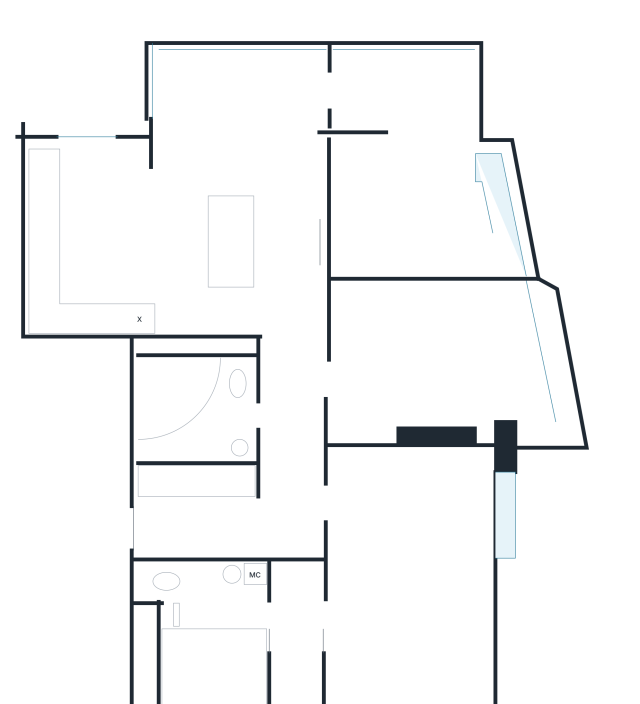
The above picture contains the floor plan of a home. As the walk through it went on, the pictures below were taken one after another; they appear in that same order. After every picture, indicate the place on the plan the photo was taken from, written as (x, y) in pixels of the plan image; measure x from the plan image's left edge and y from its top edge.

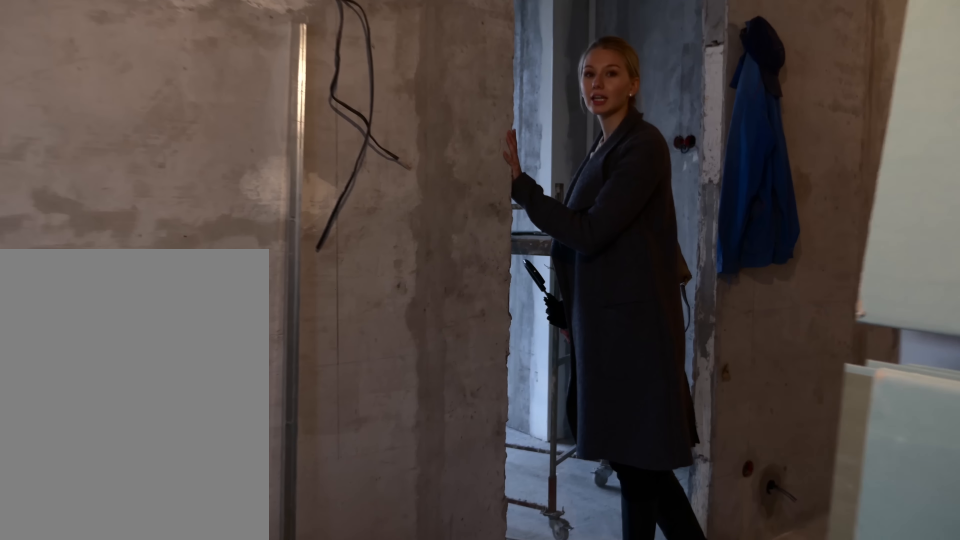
(246, 316)
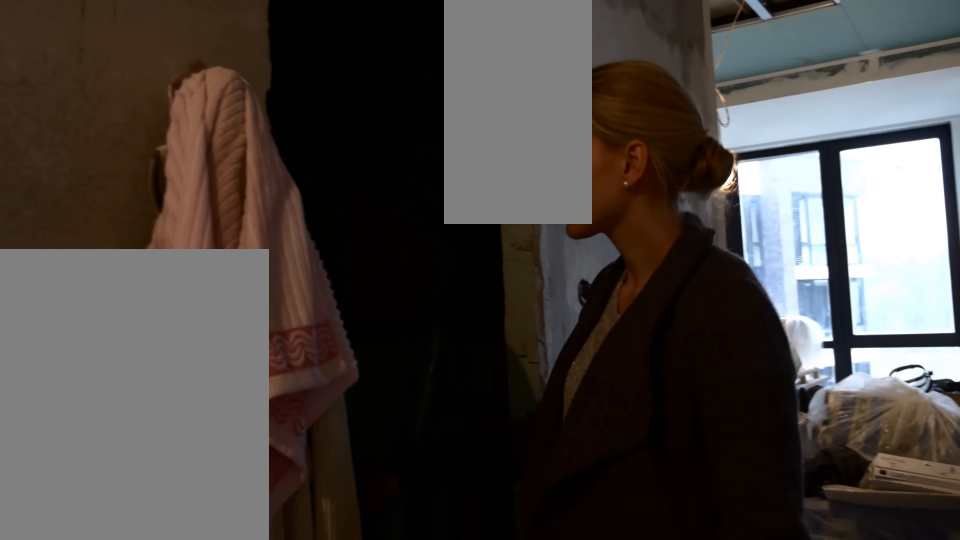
(283, 439)
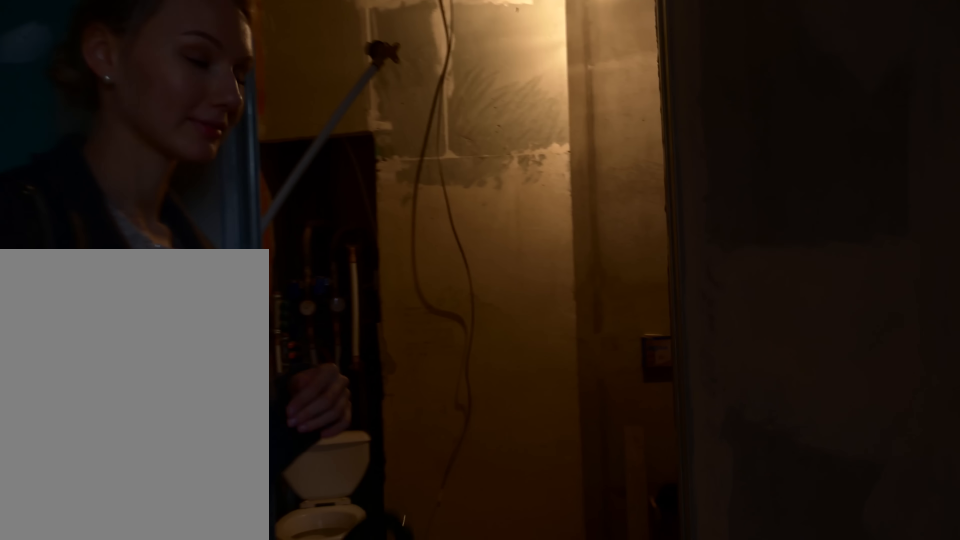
(319, 614)
